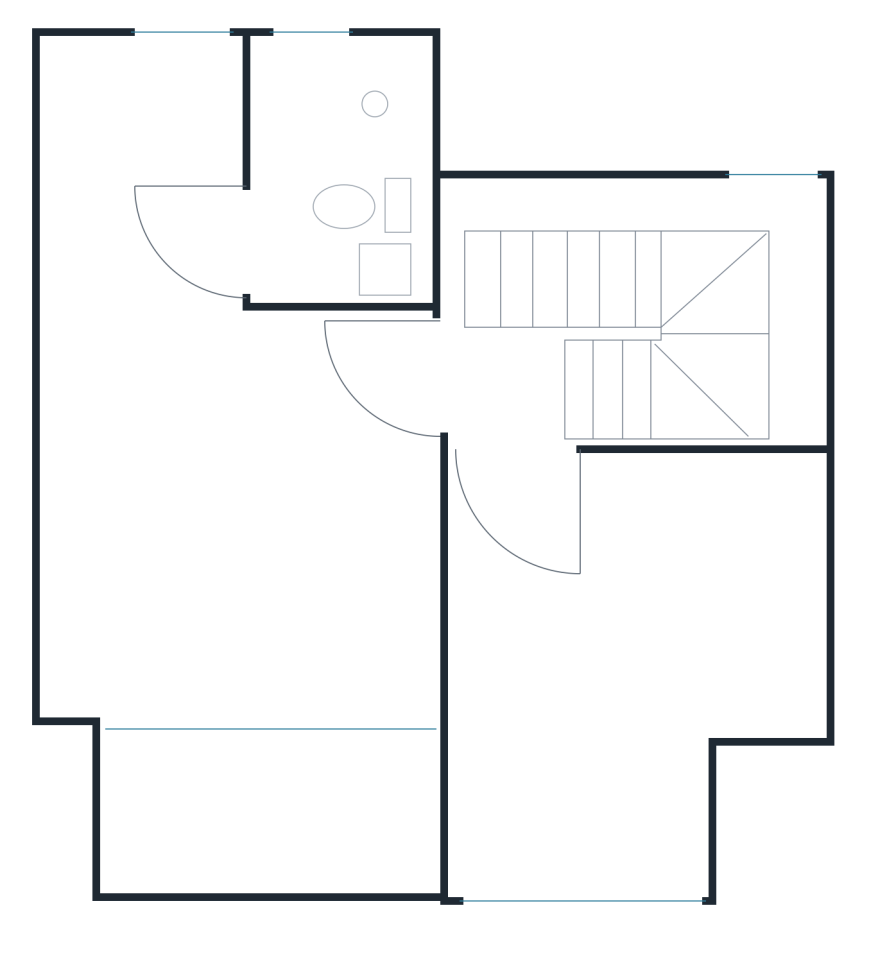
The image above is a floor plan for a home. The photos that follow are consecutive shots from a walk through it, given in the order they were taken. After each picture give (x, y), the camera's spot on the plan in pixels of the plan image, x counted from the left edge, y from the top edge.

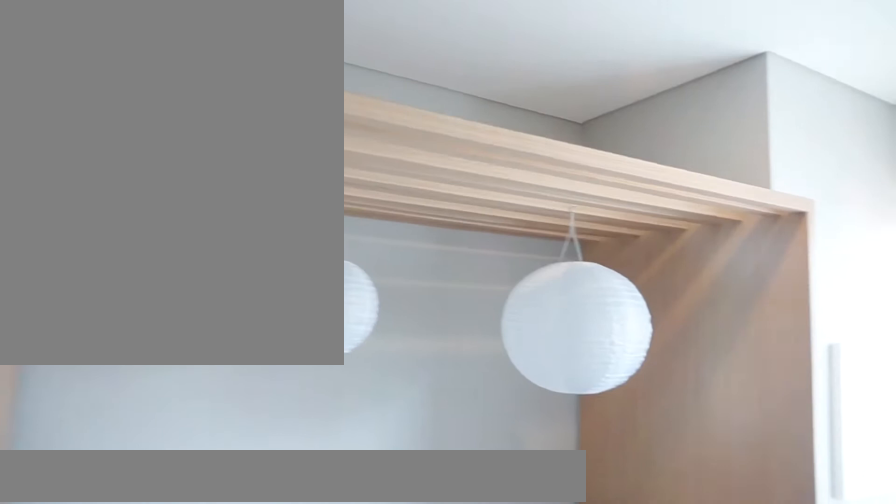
(559, 412)
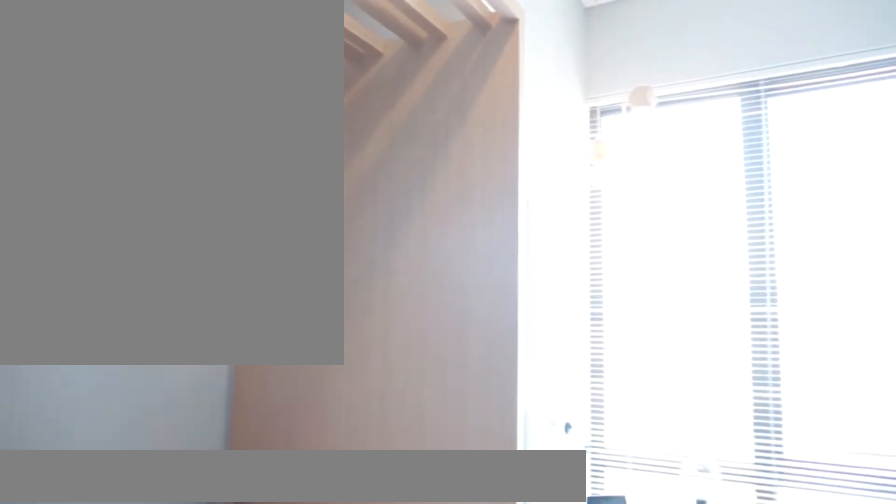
(579, 599)
